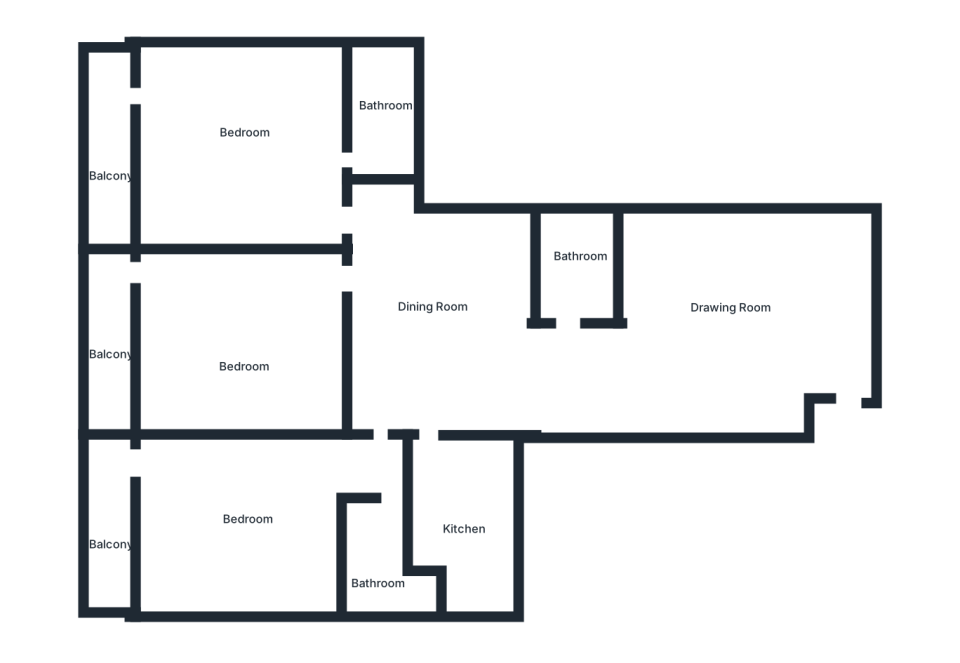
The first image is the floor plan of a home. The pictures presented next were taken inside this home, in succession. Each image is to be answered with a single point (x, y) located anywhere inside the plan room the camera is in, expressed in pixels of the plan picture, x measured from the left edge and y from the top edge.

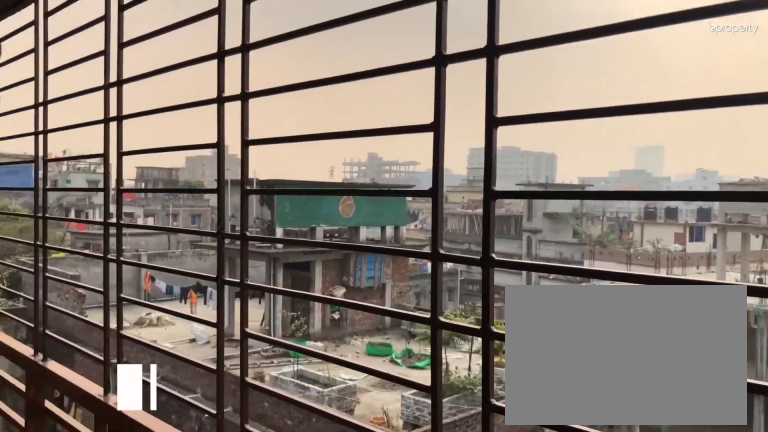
(103, 531)
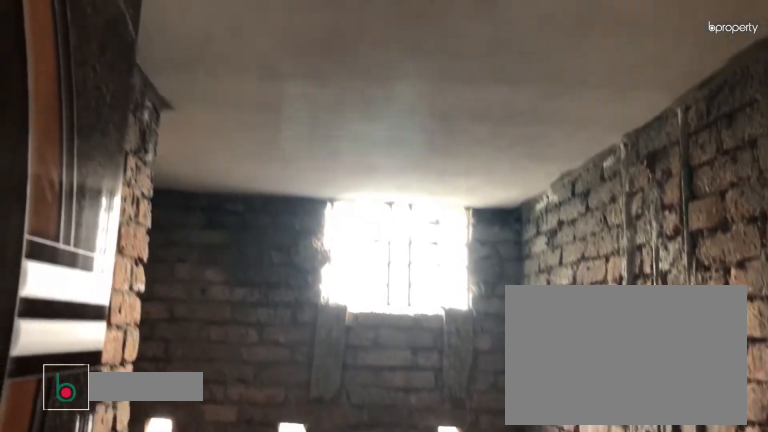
(379, 551)
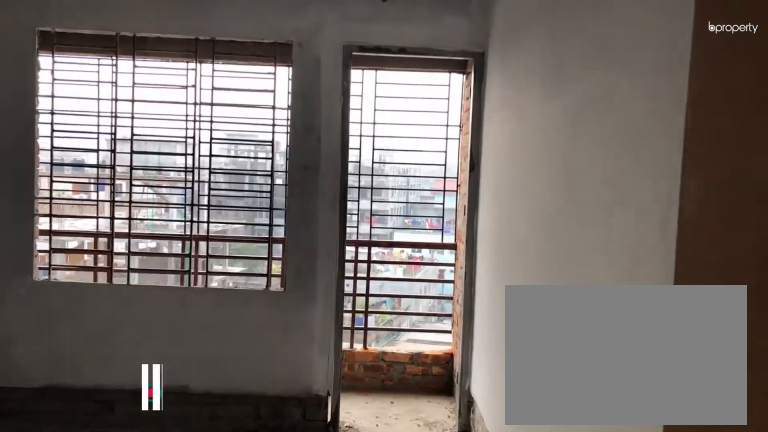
(241, 332)
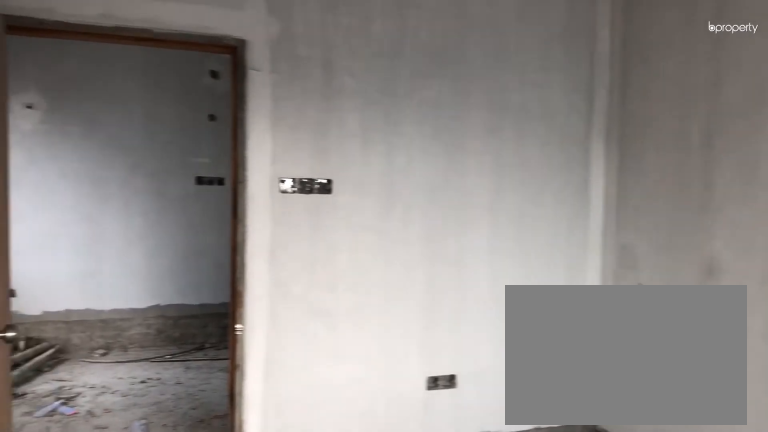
(241, 332)
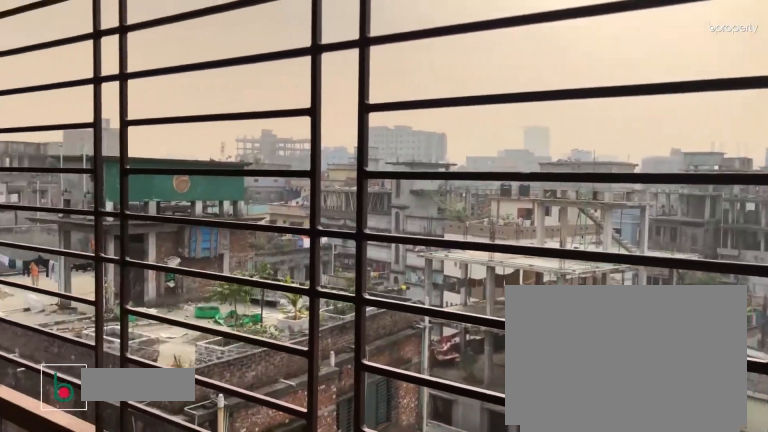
(102, 355)
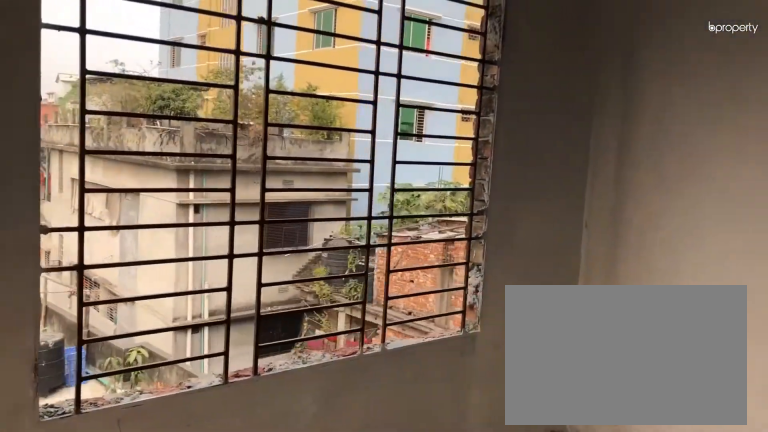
(241, 168)
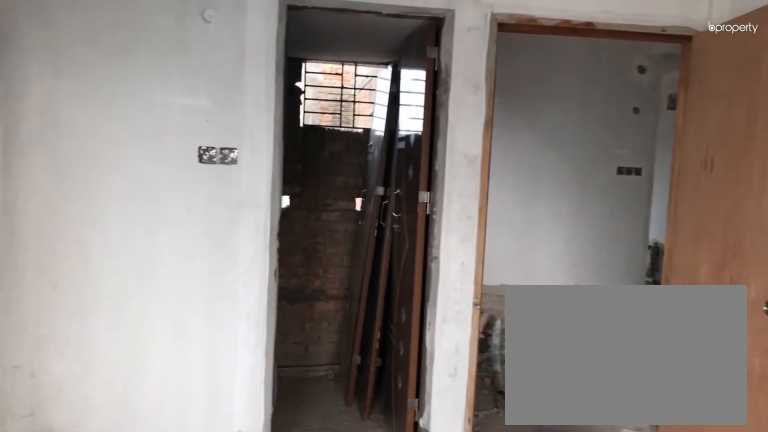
(241, 168)
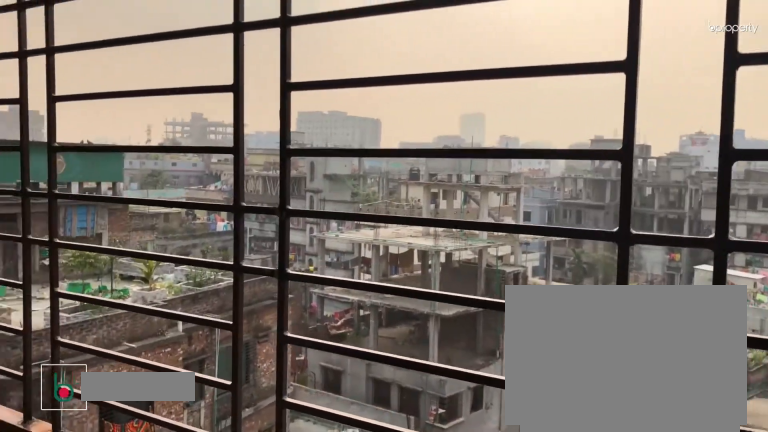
(114, 139)
